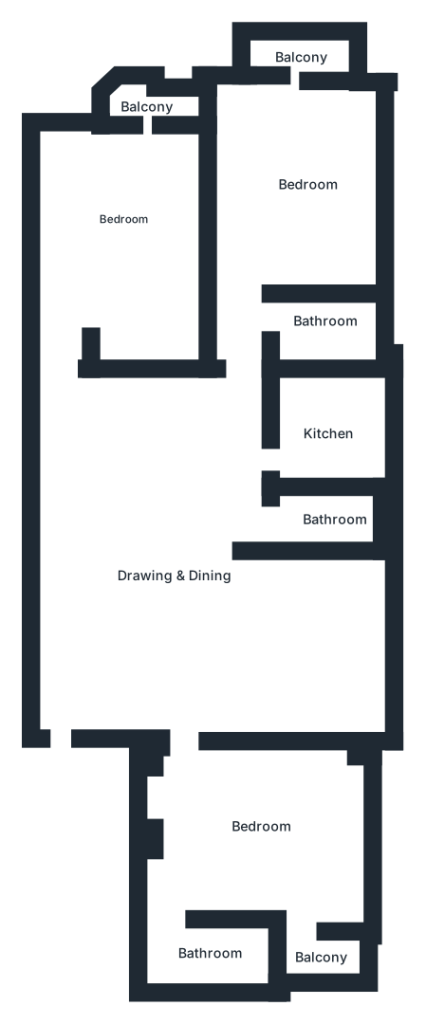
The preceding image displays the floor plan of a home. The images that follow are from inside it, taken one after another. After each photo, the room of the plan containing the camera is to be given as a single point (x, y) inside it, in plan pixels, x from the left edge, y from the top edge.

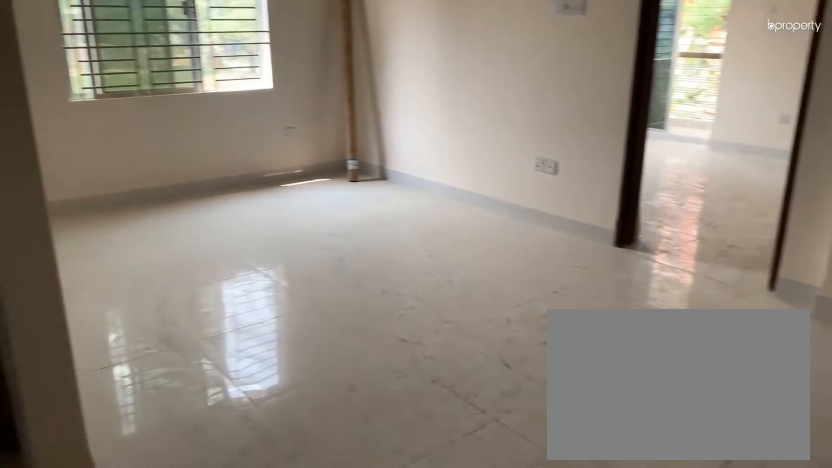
(184, 618)
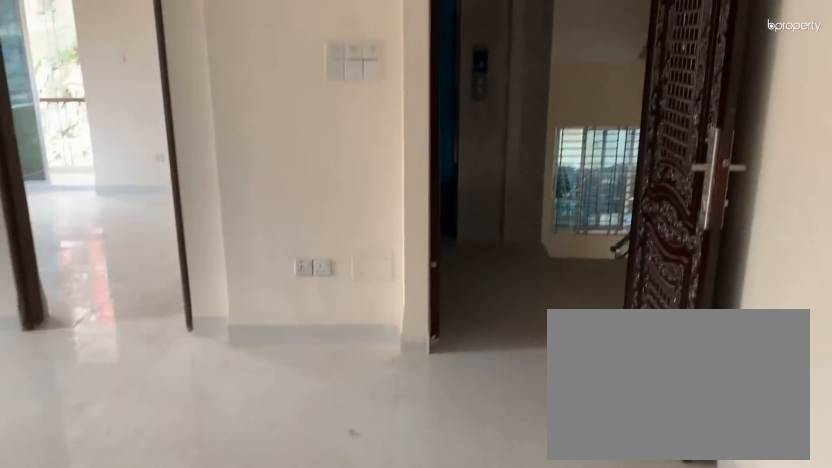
(184, 618)
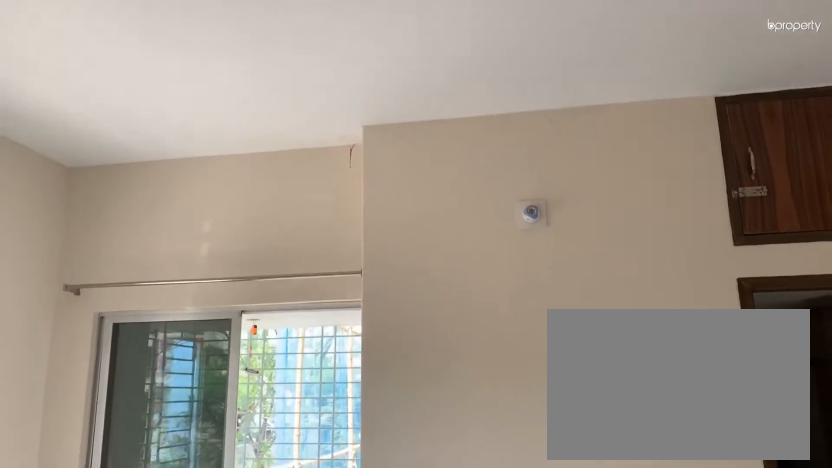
(257, 850)
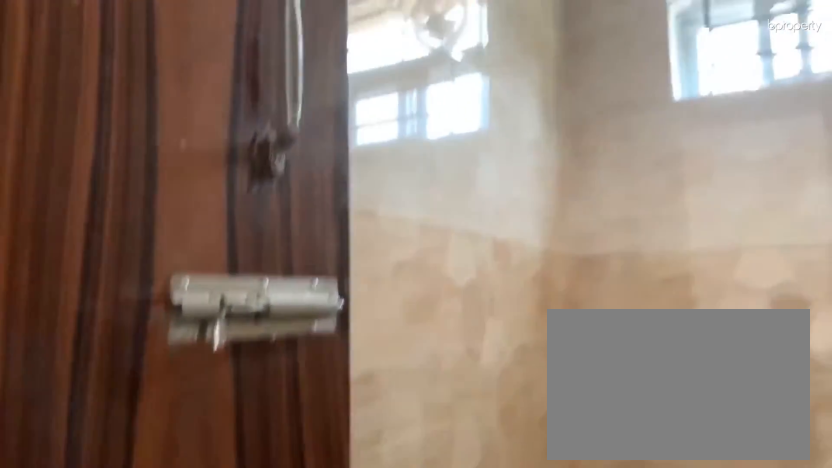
(327, 521)
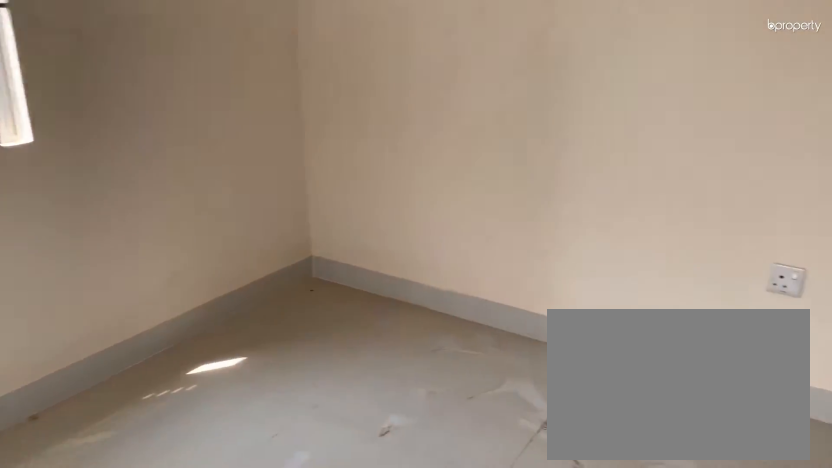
(296, 161)
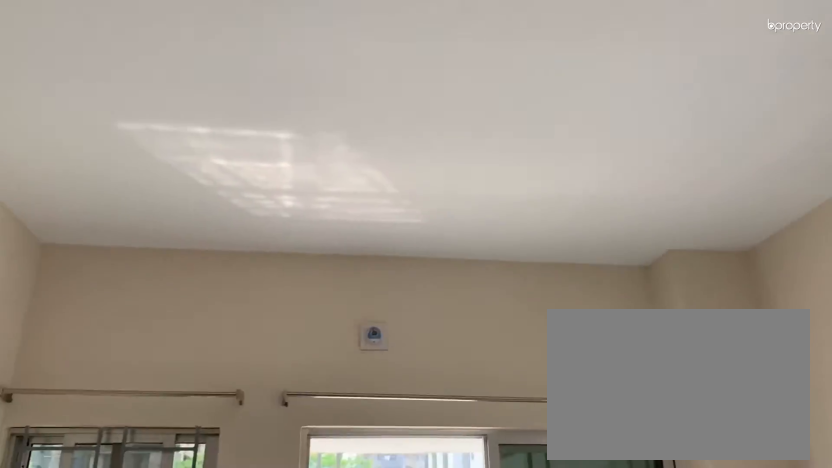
(296, 161)
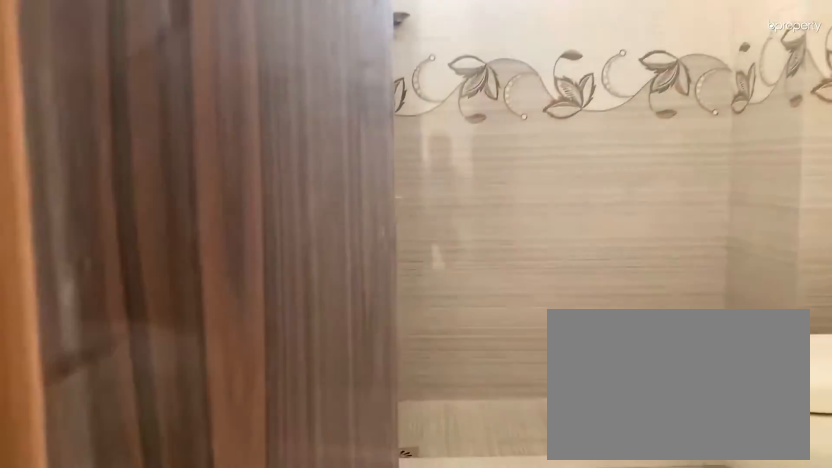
(321, 330)
